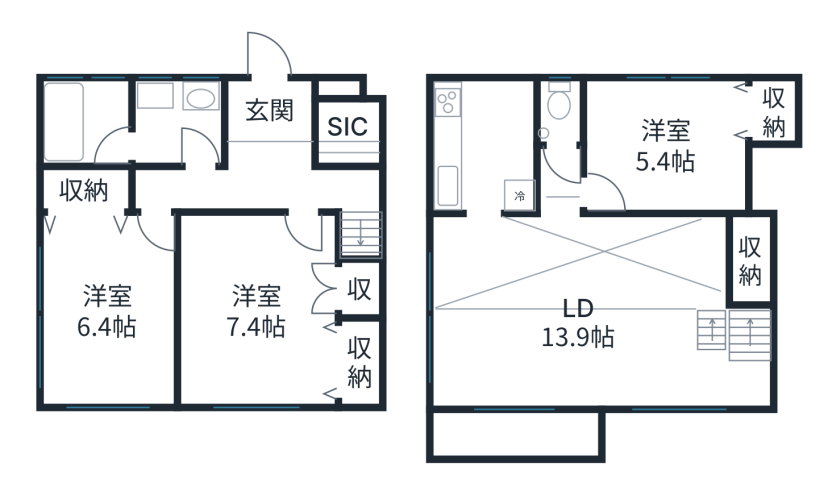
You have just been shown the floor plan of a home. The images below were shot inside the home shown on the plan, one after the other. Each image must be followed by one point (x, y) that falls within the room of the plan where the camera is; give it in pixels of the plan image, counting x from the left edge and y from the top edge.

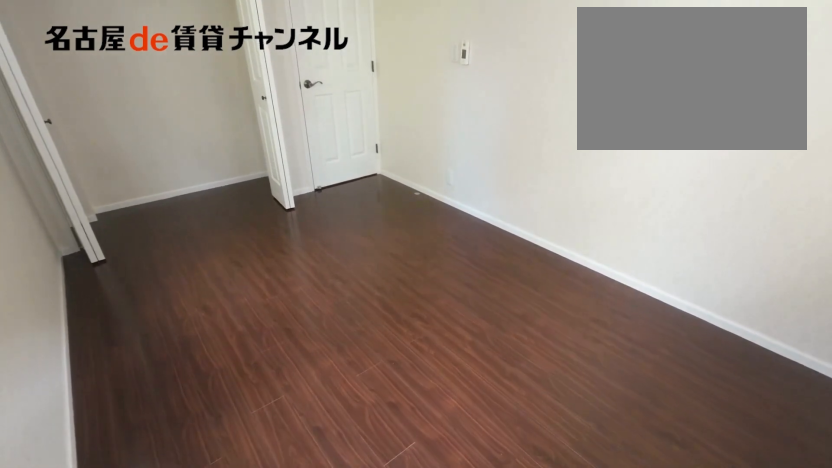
(109, 296)
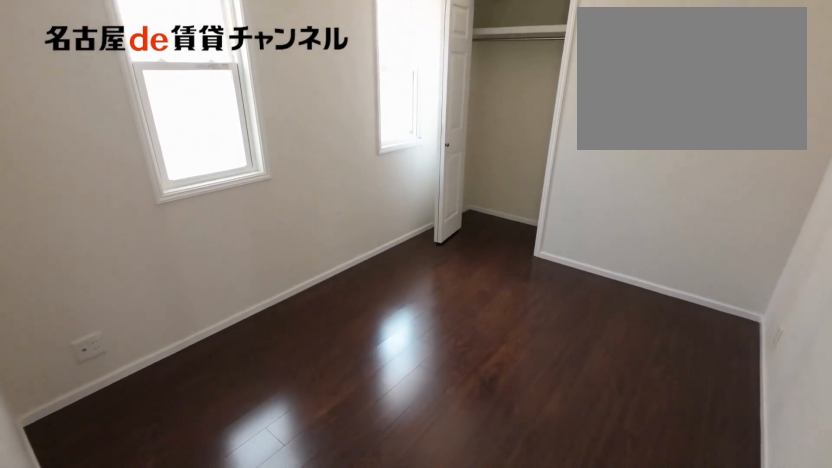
(679, 142)
